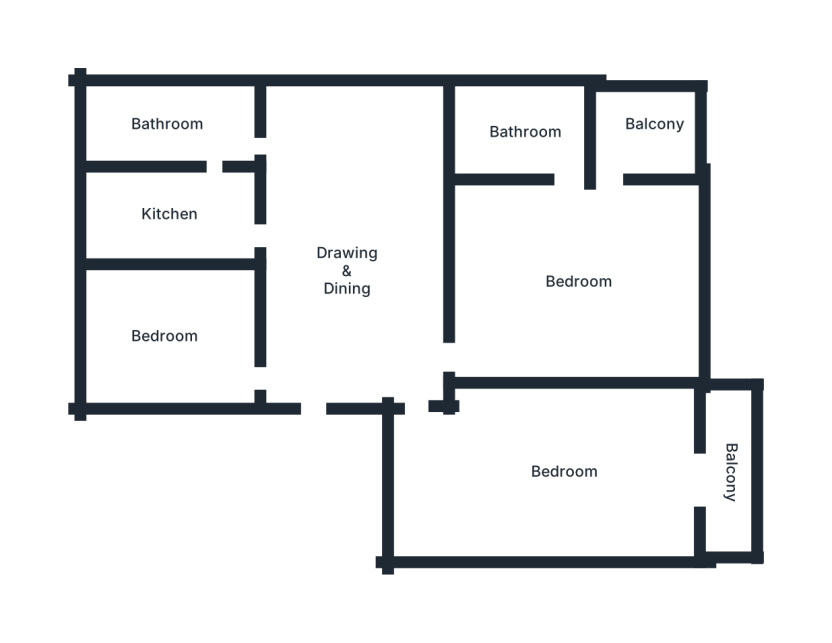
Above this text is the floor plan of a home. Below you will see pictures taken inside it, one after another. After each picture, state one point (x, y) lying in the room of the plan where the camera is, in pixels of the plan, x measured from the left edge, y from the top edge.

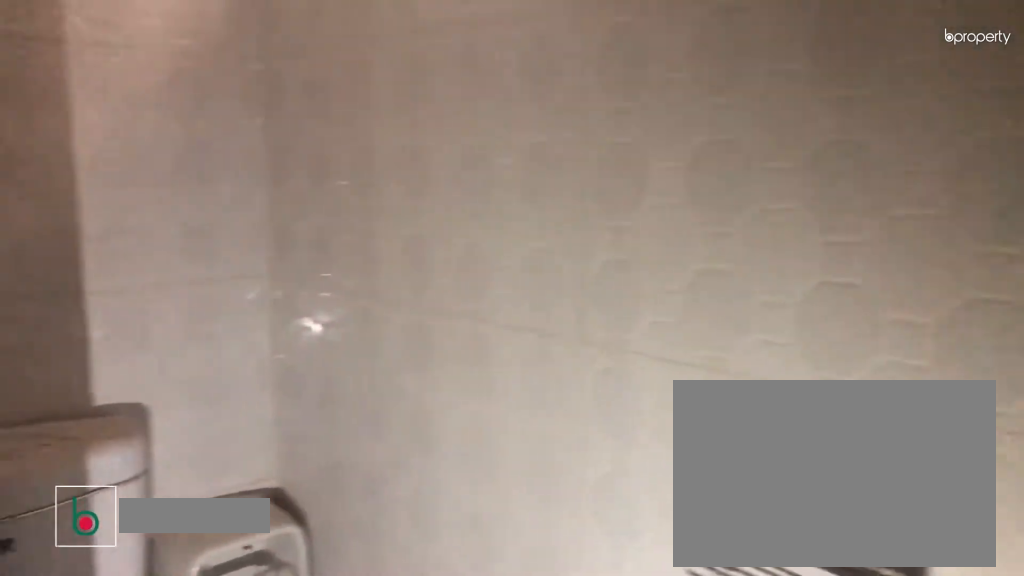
(169, 124)
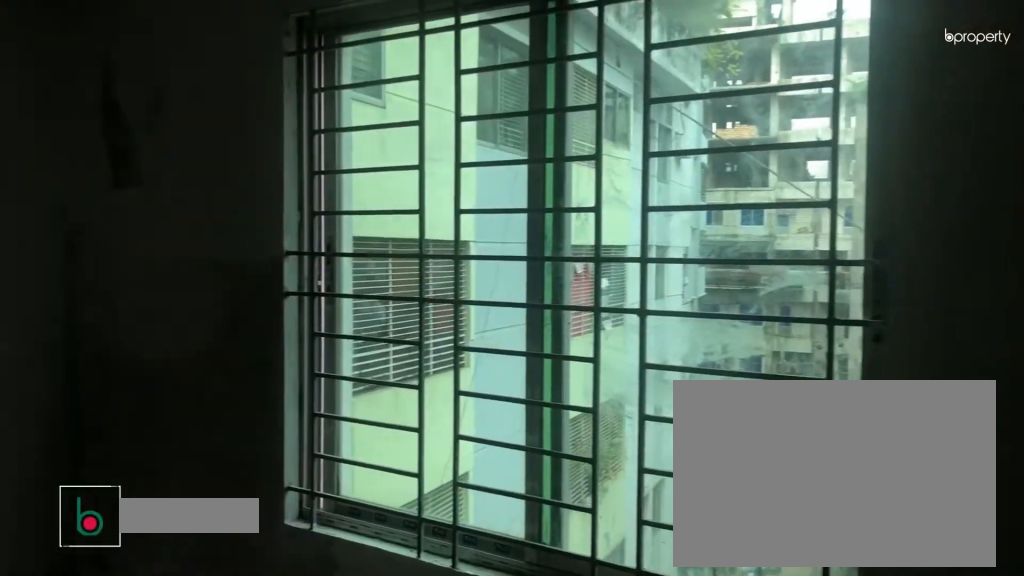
(582, 279)
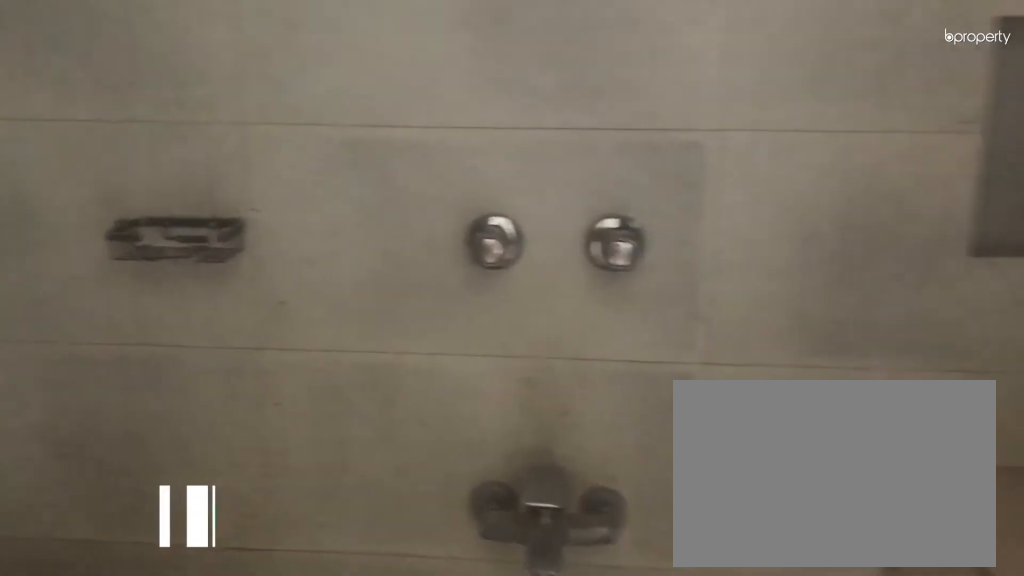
(543, 130)
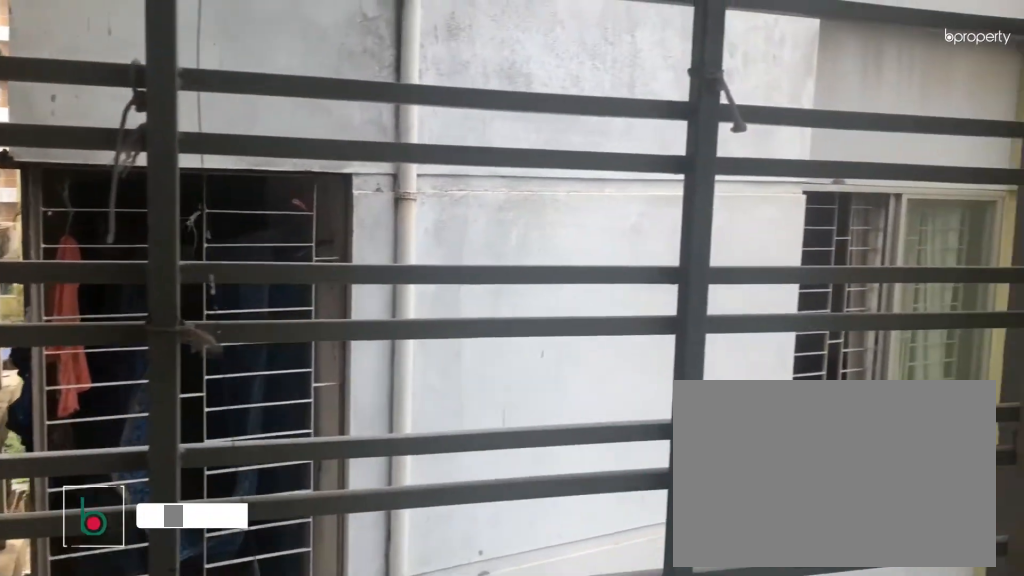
(650, 135)
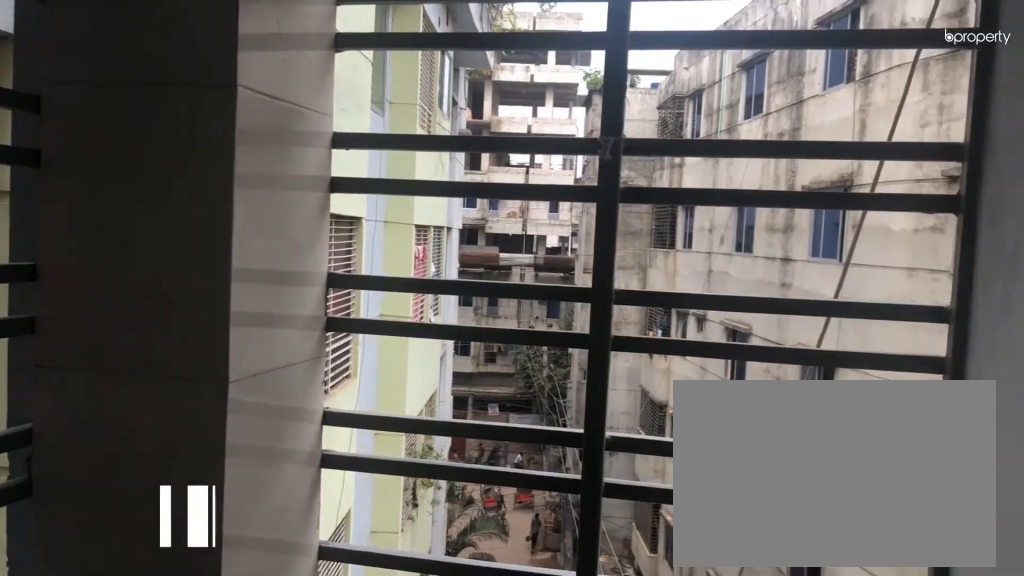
(650, 134)
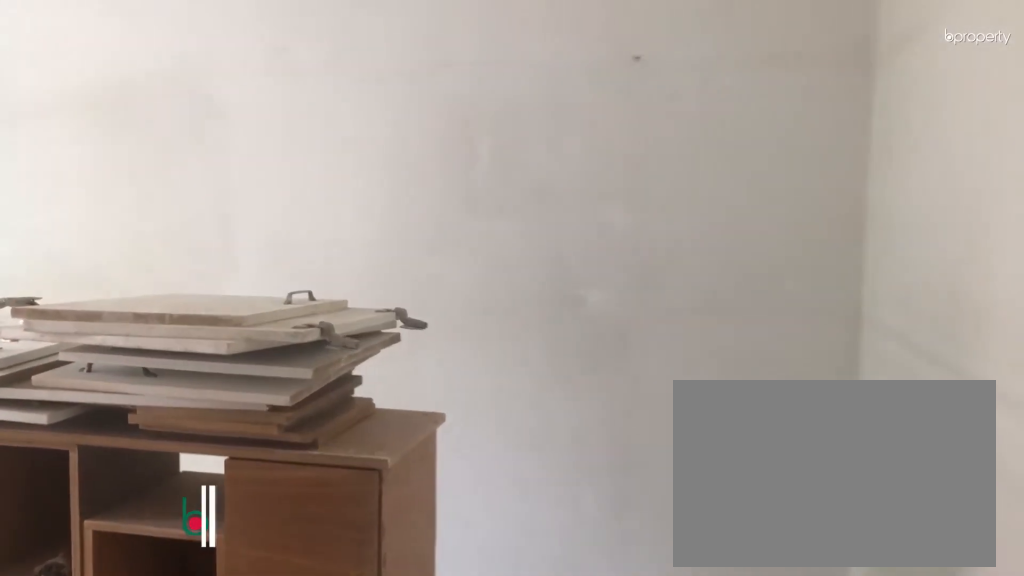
(564, 488)
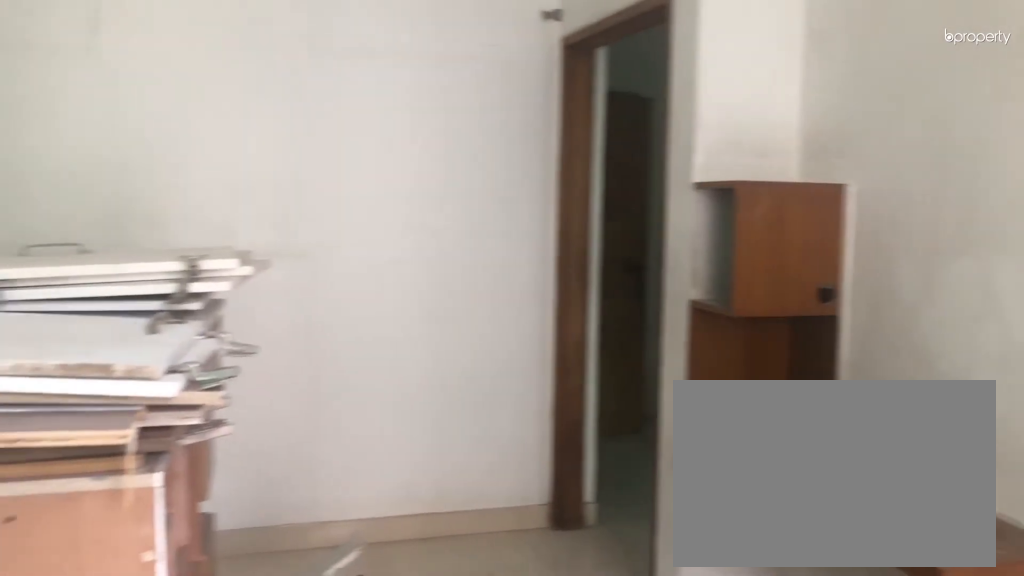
(564, 488)
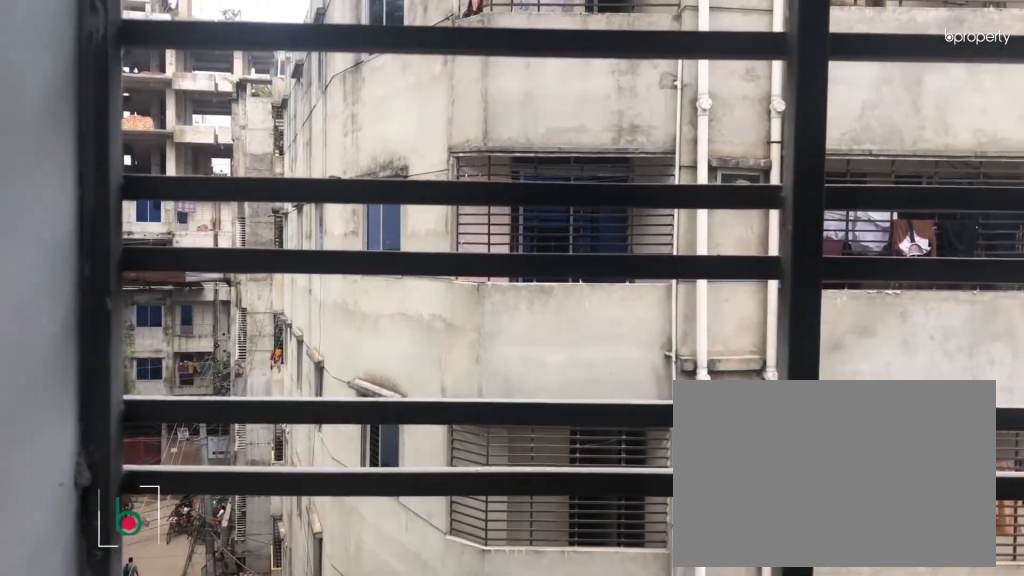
(734, 479)
